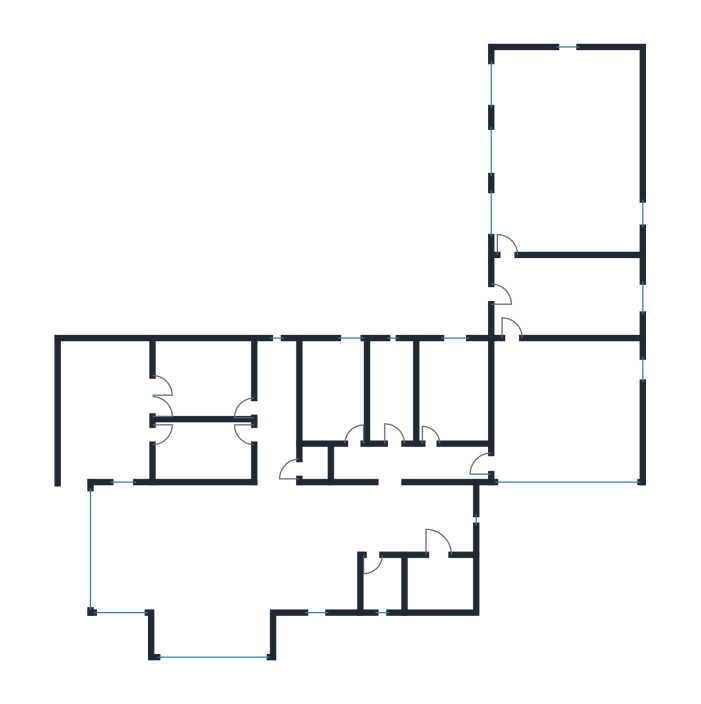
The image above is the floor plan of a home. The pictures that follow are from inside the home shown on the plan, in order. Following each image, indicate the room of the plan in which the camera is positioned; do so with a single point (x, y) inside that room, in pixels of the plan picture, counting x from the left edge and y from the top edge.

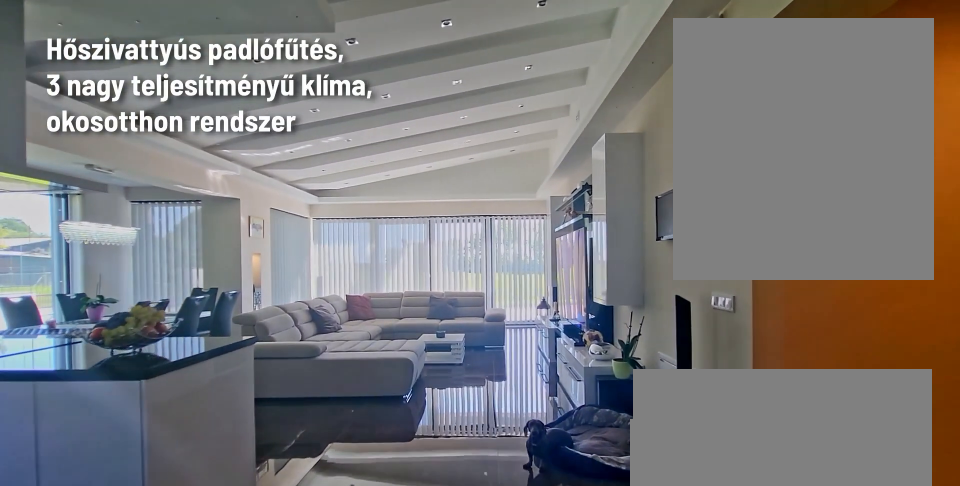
(393, 513)
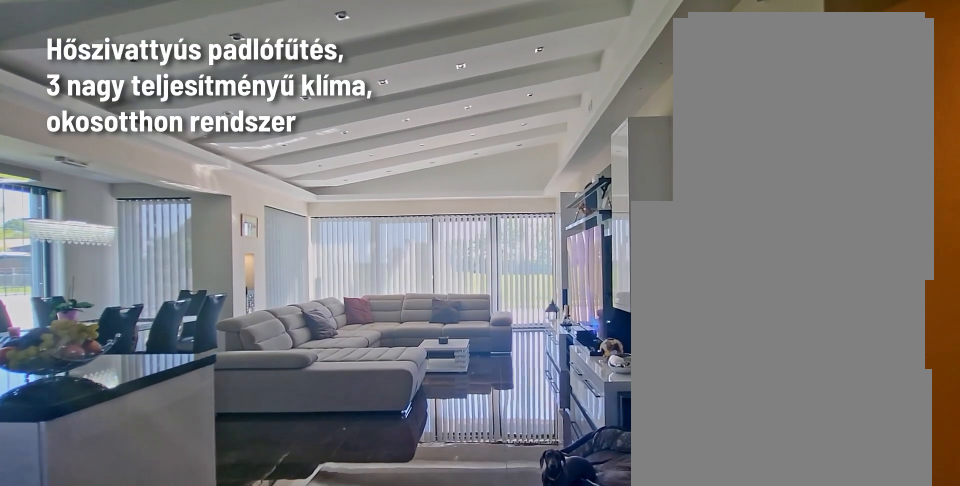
(392, 514)
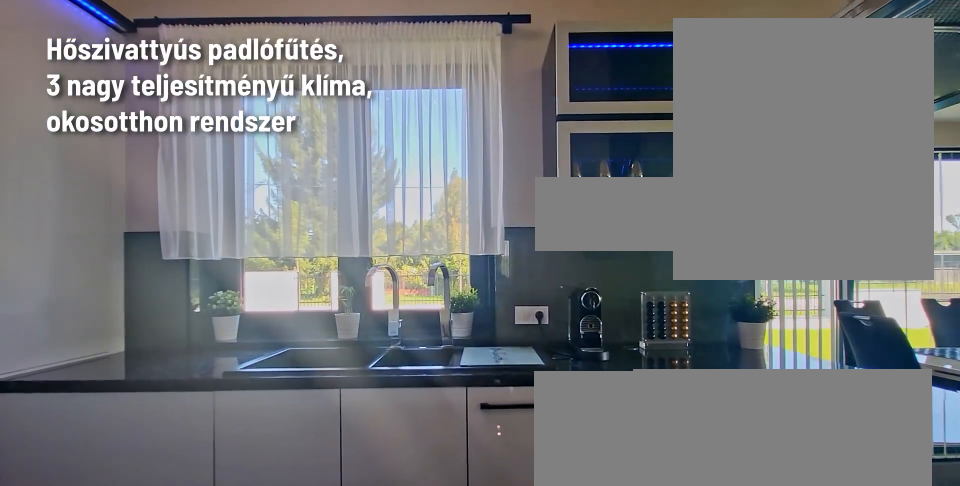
(238, 548)
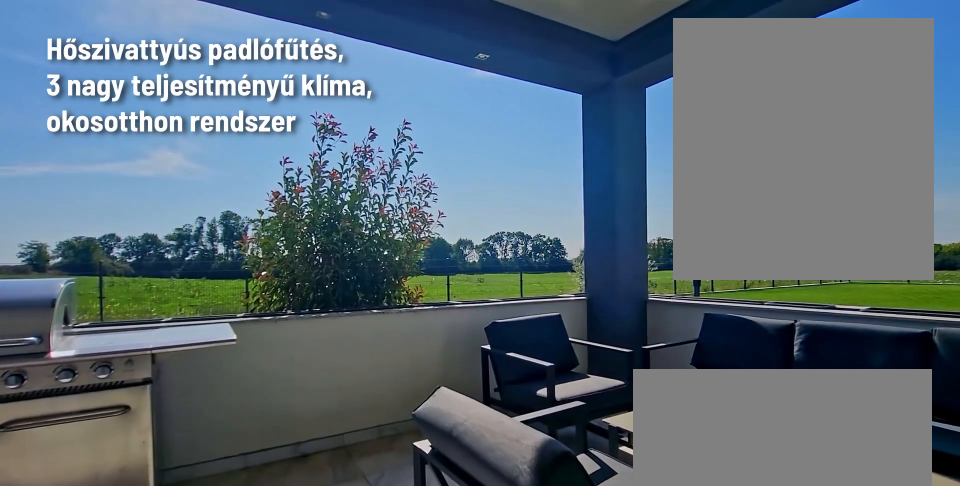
(106, 412)
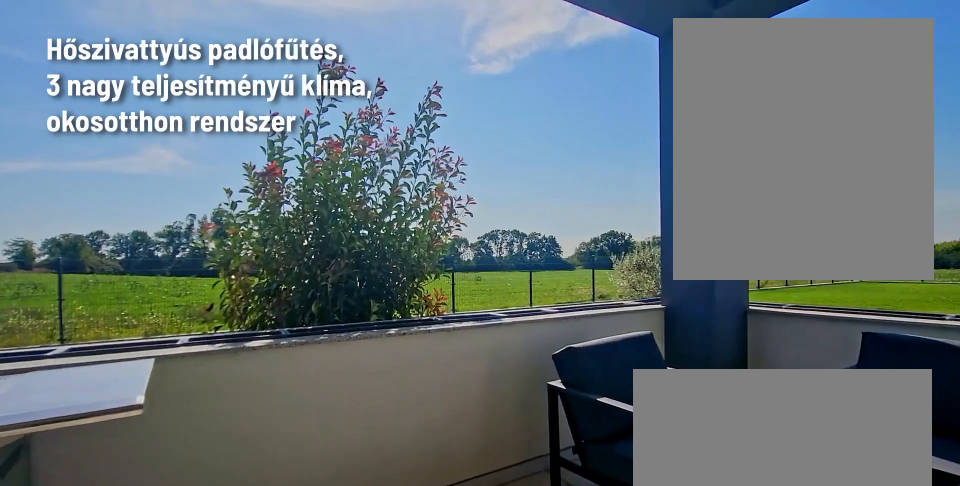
(106, 413)
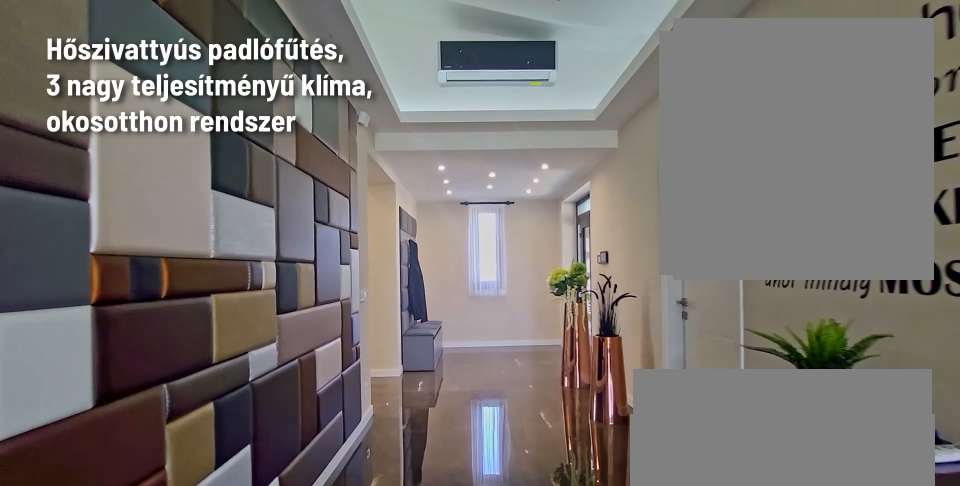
(385, 517)
